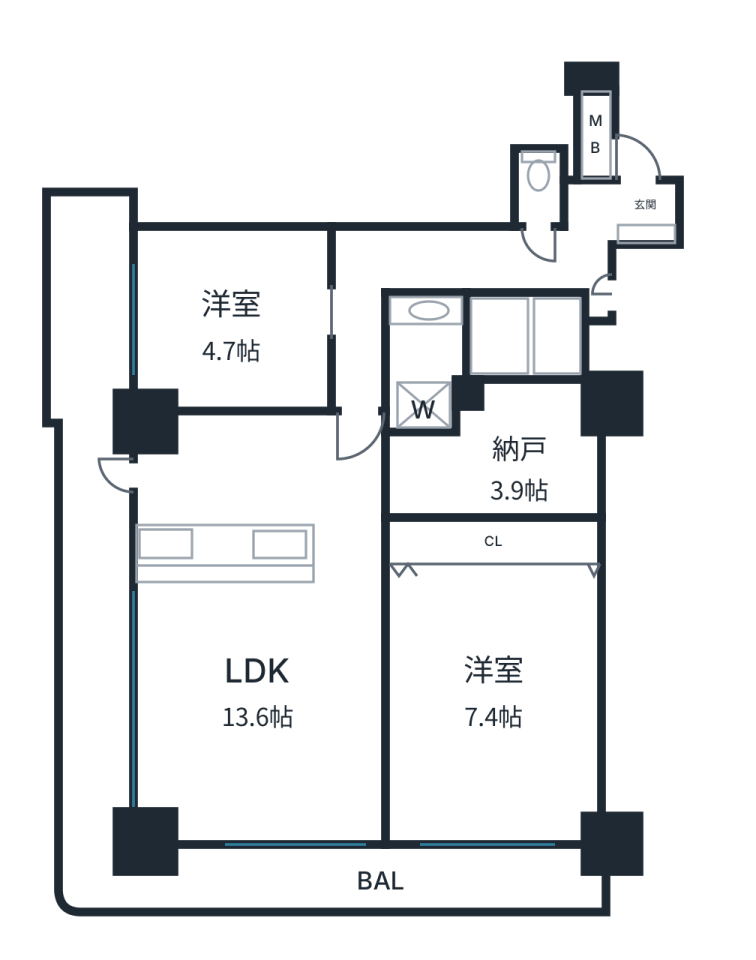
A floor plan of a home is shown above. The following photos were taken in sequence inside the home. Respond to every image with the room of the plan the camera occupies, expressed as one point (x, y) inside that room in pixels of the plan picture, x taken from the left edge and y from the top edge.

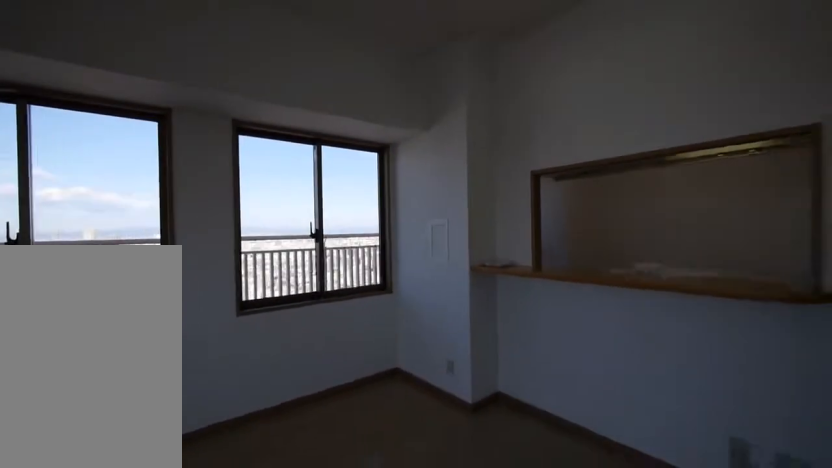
(261, 705)
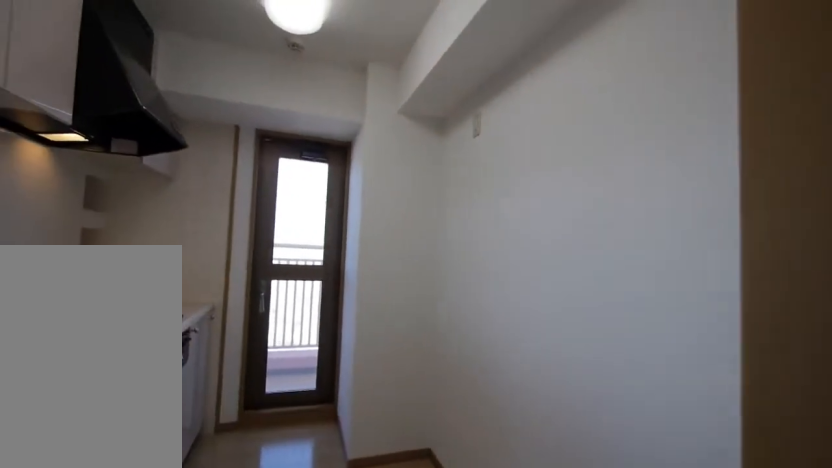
(261, 489)
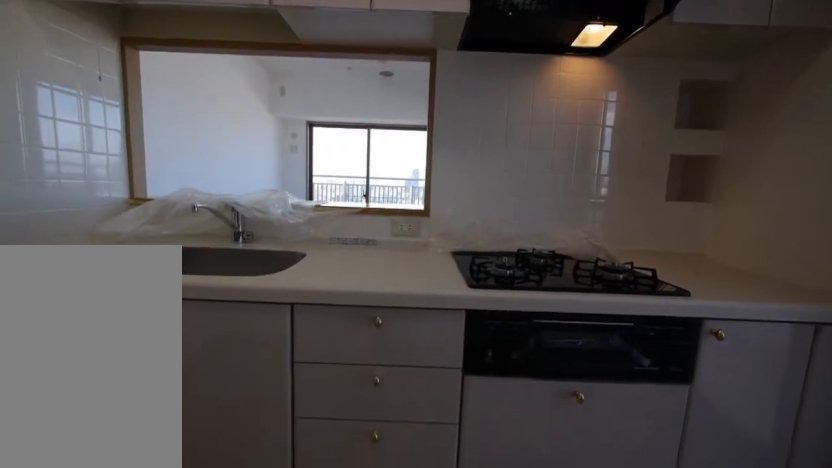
(261, 489)
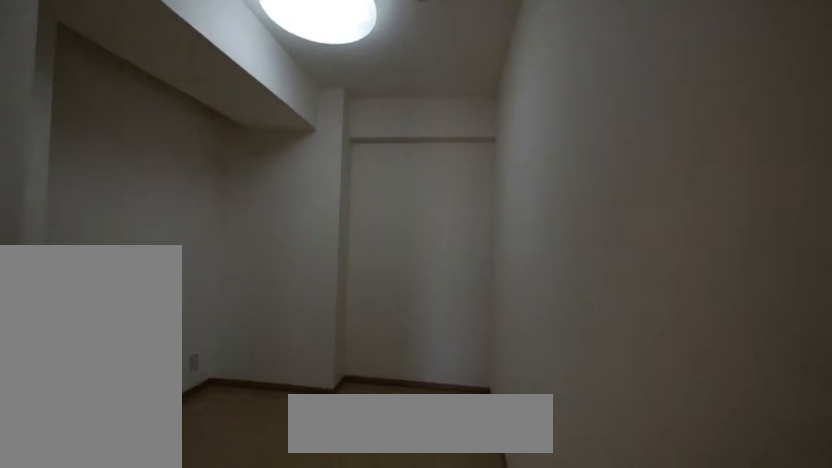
(472, 488)
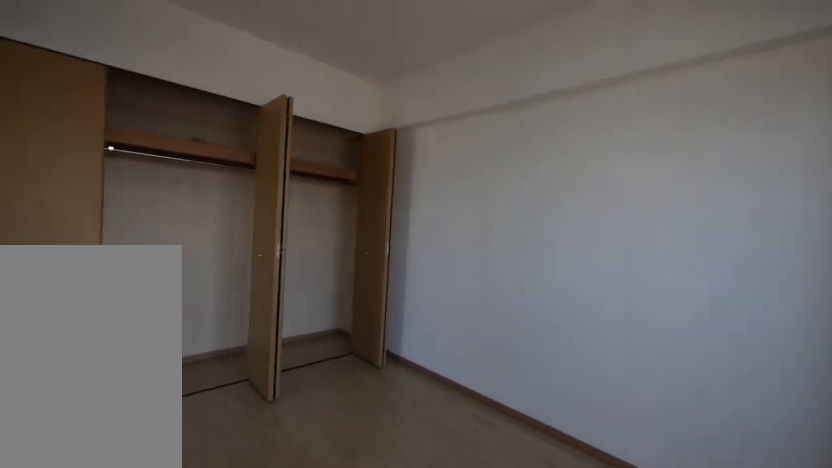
(473, 687)
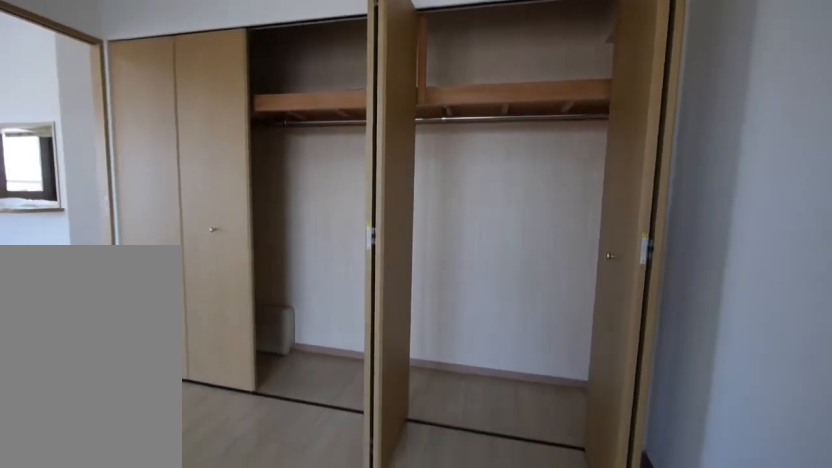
(473, 686)
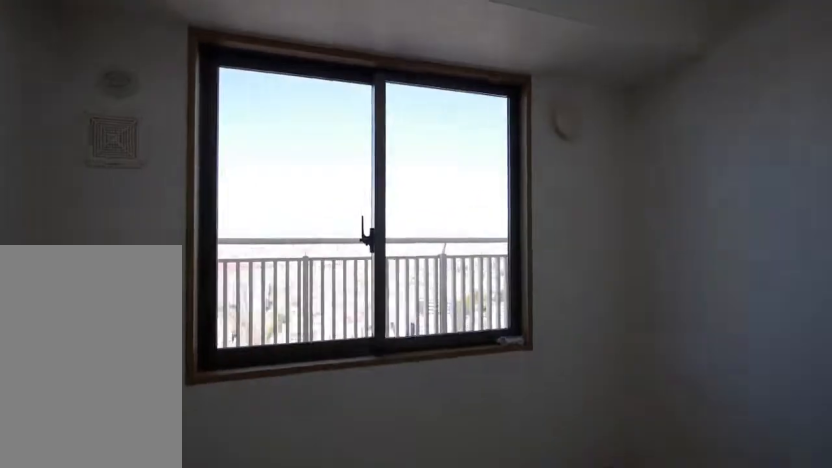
(260, 330)
